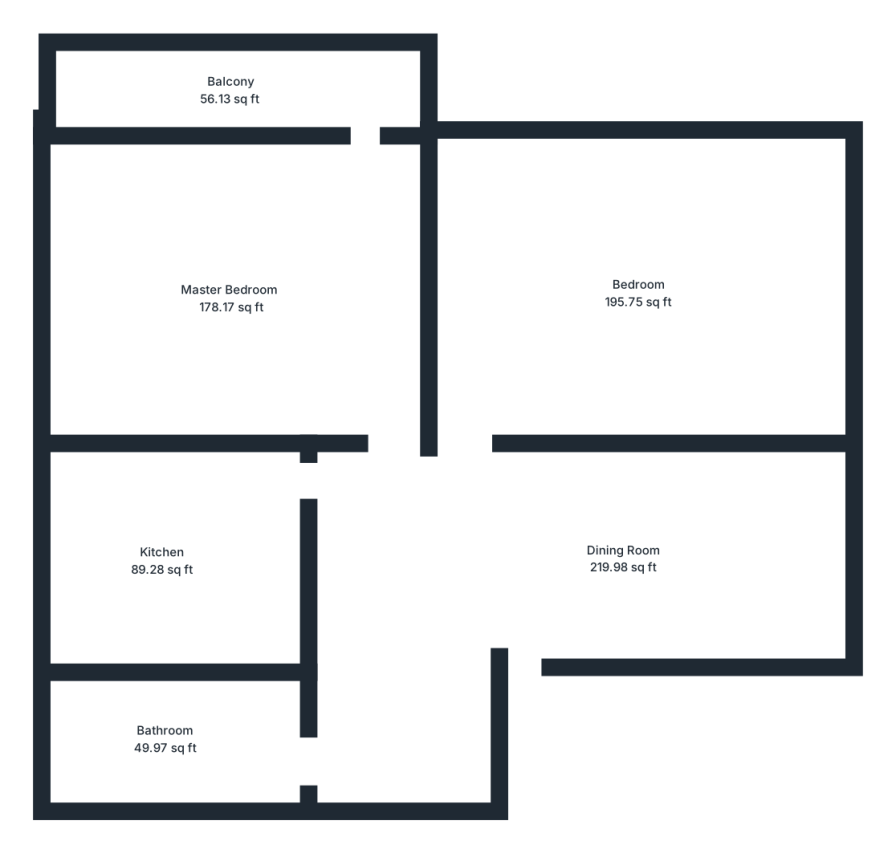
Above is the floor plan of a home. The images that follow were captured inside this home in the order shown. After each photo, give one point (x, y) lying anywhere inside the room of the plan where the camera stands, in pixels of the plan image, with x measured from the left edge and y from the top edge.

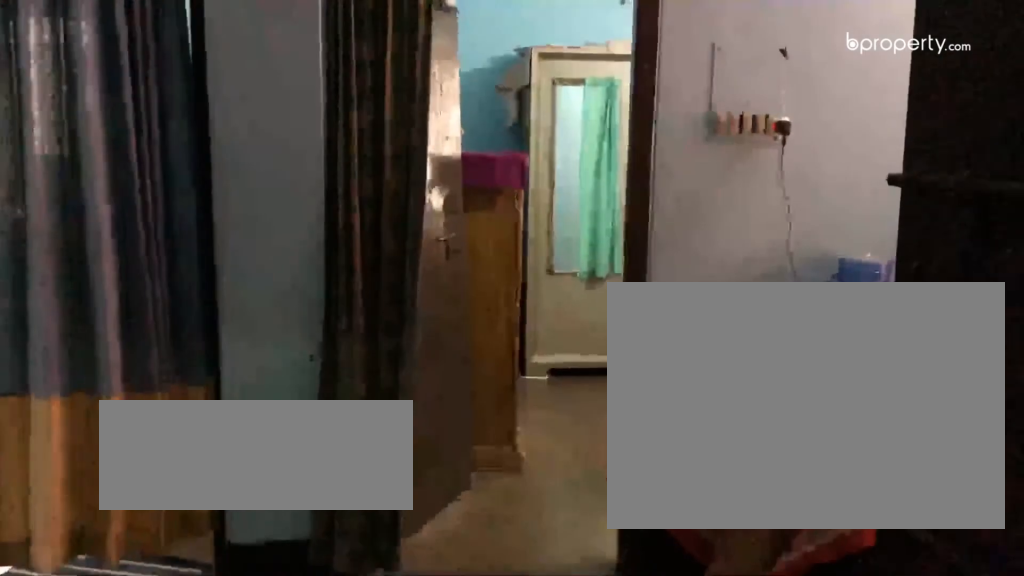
(603, 564)
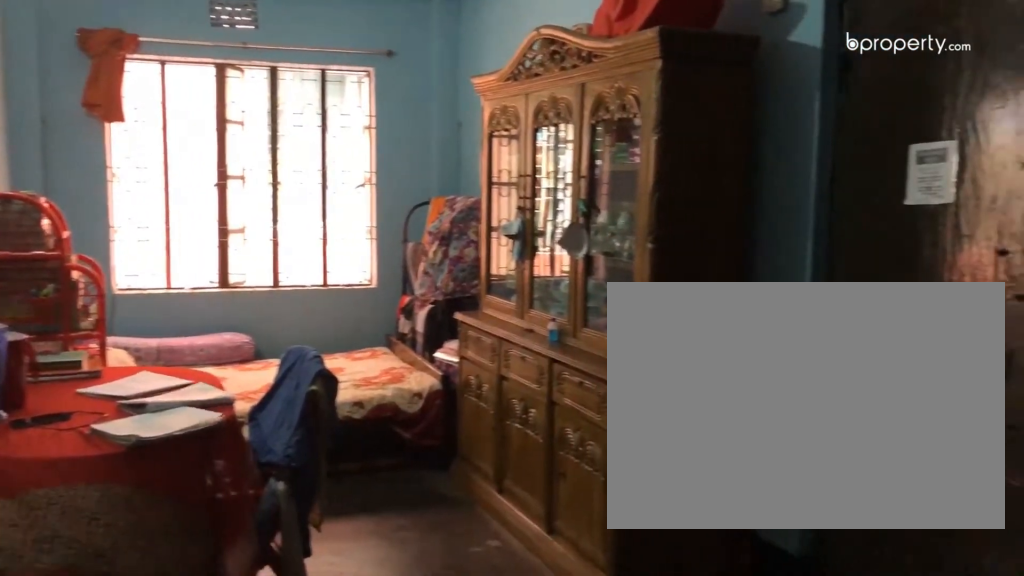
(620, 563)
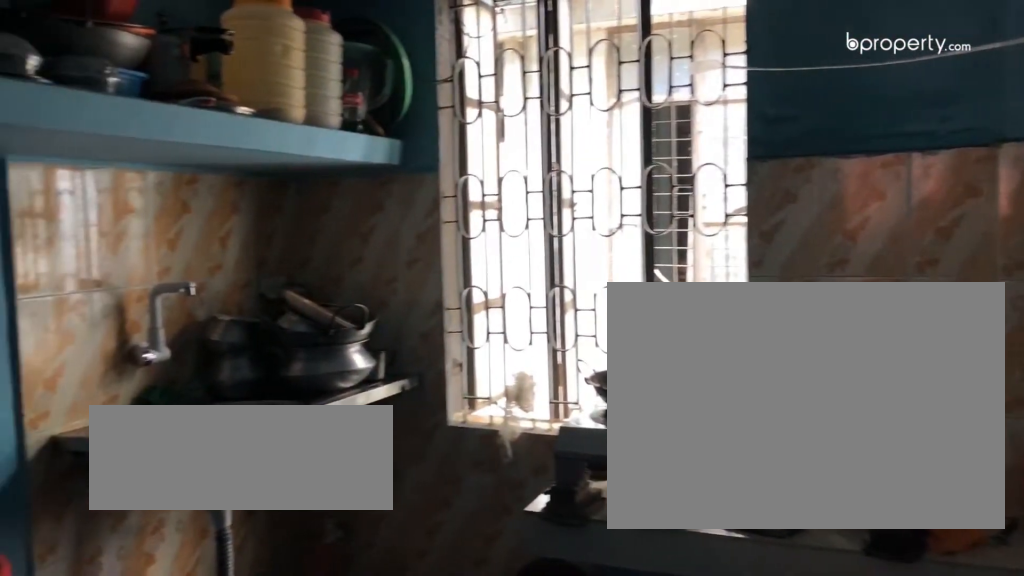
(163, 568)
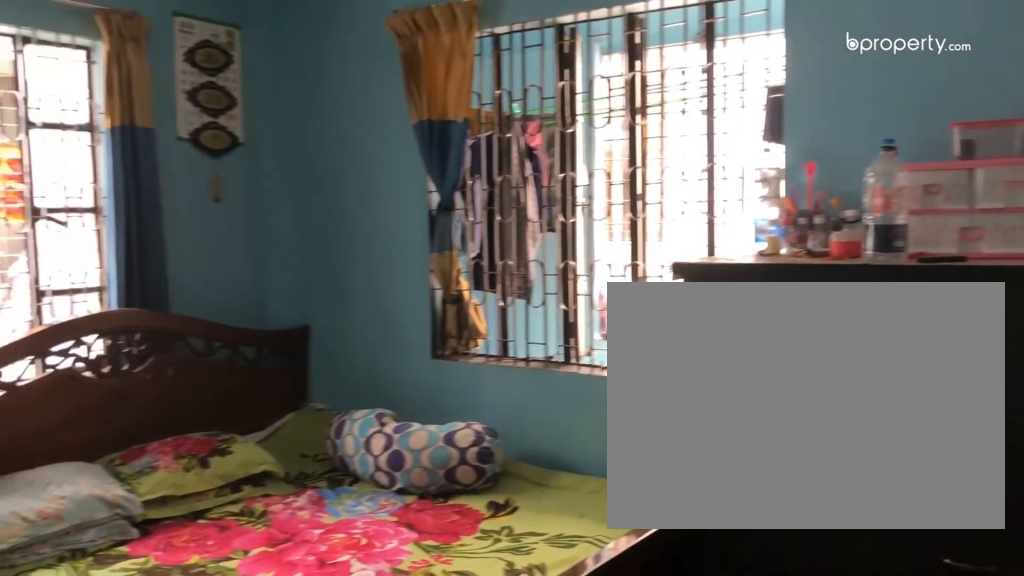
(233, 304)
